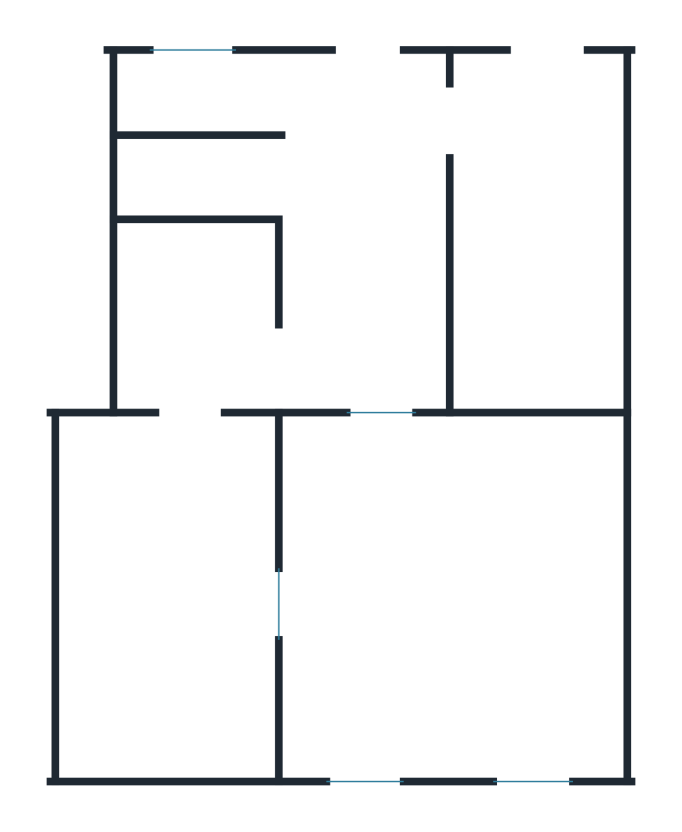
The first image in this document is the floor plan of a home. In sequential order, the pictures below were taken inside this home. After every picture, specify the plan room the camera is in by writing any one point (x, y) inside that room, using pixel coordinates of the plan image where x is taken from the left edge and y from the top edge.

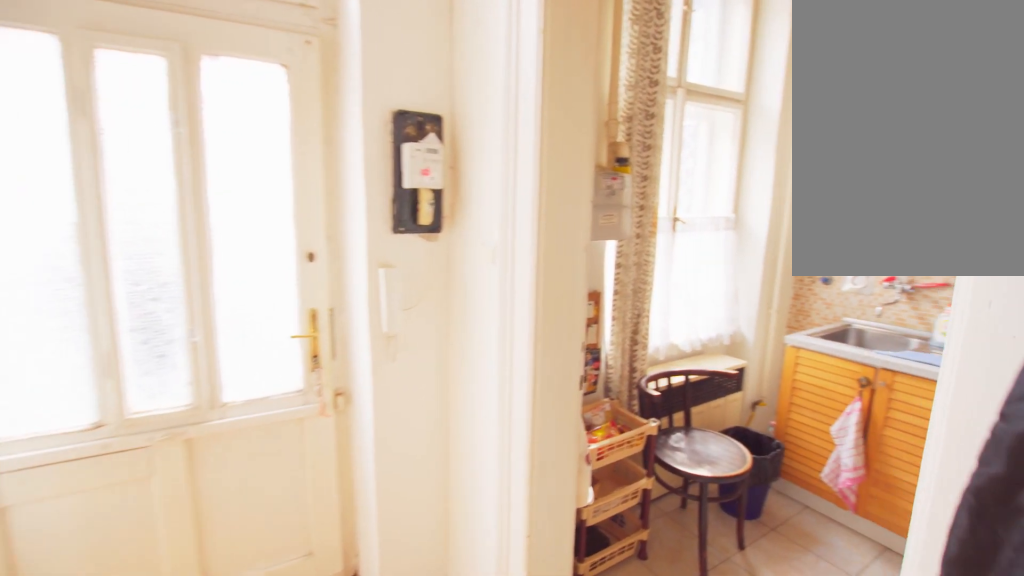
(372, 239)
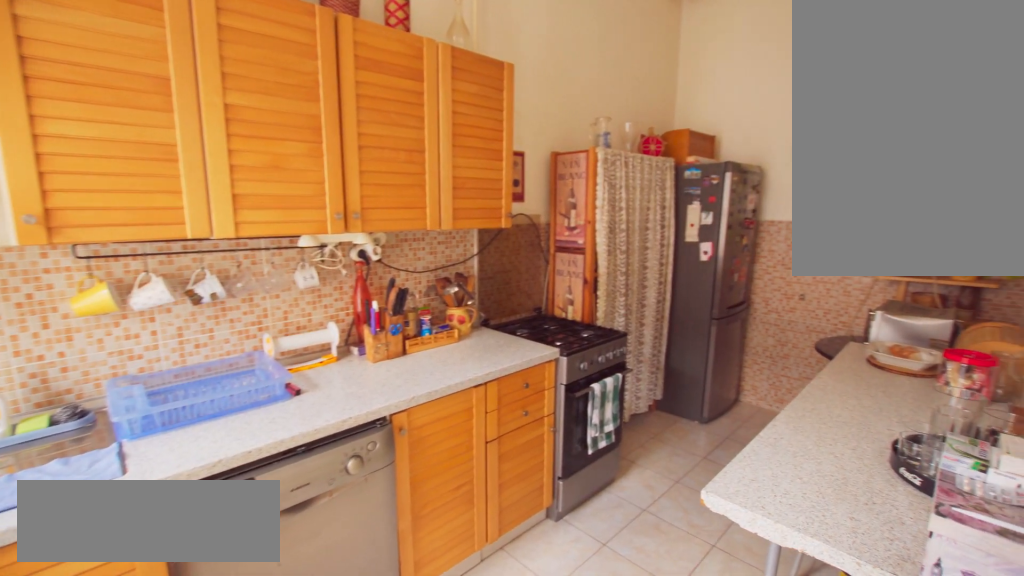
(548, 232)
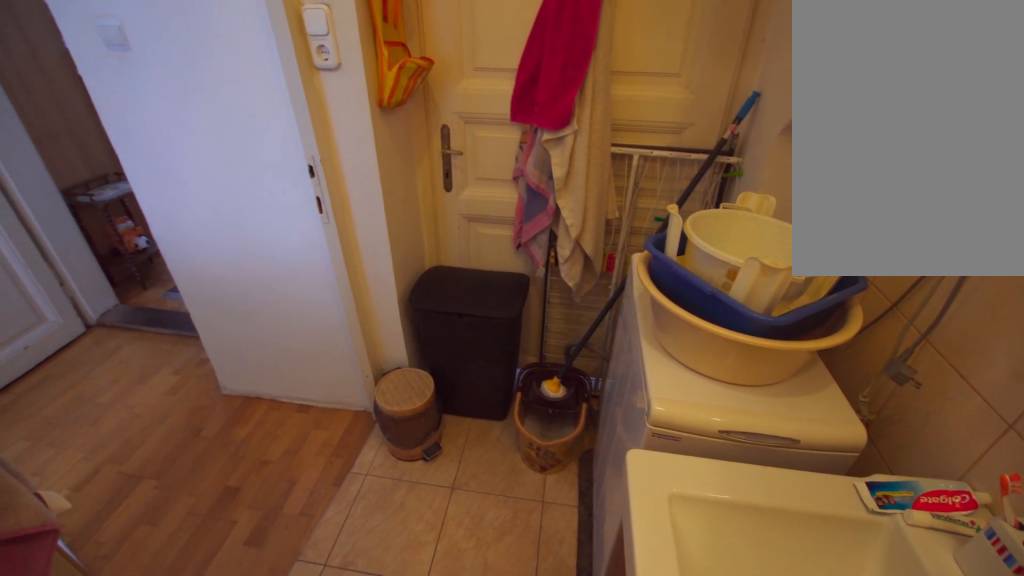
(191, 314)
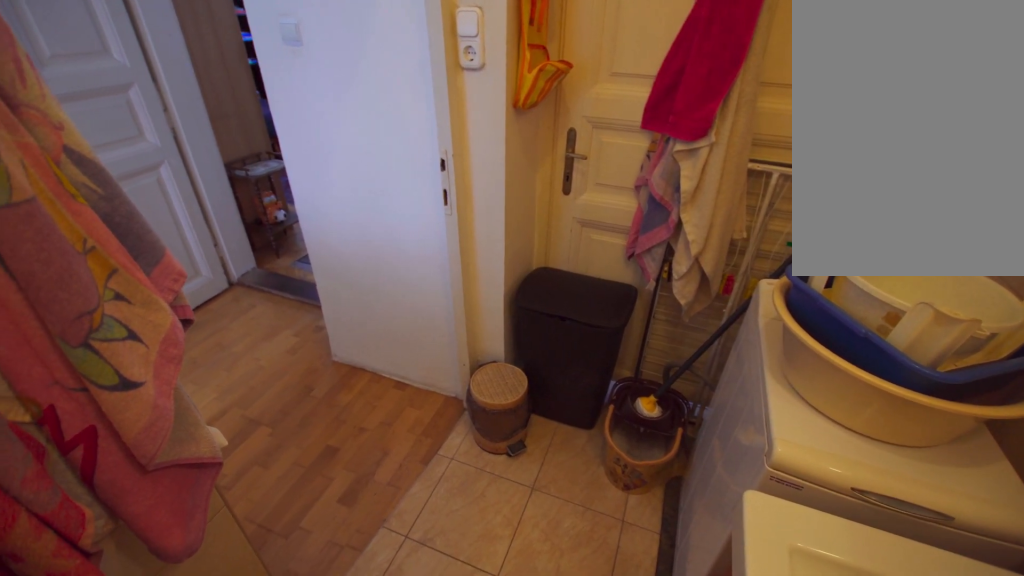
(192, 314)
